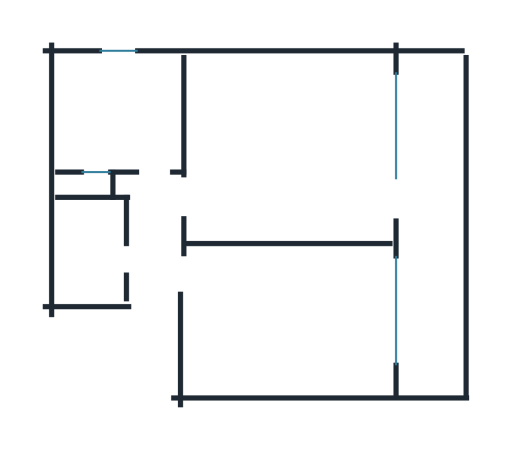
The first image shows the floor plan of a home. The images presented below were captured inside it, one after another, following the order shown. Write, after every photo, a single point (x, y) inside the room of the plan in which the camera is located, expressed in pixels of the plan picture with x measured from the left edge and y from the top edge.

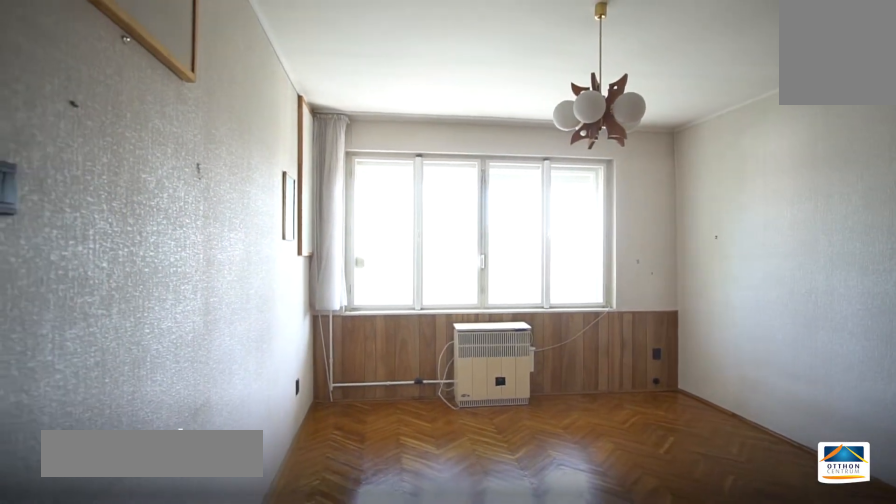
(291, 318)
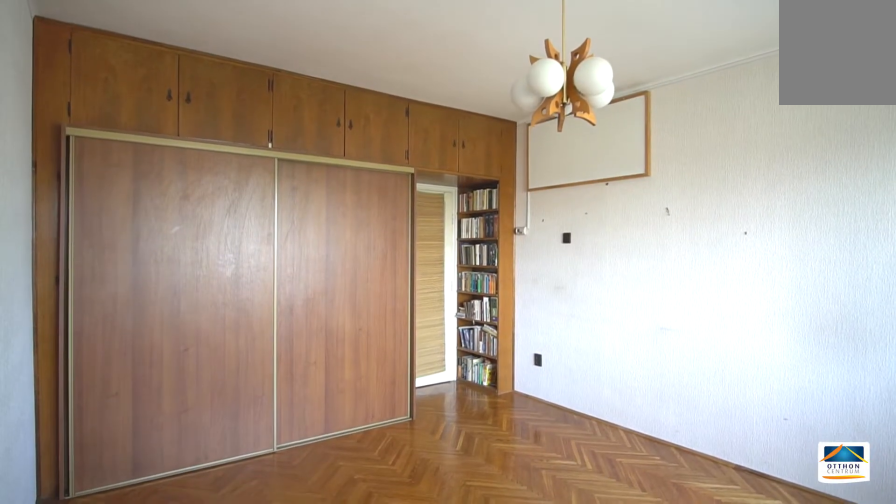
(291, 318)
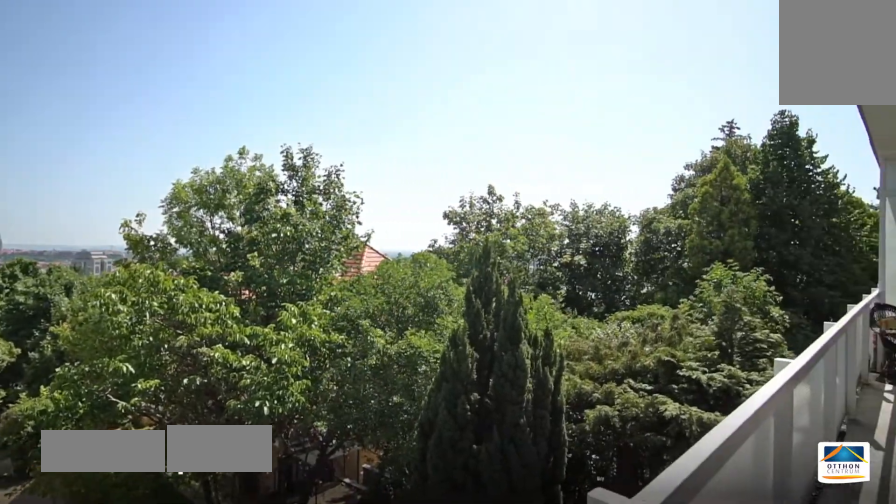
(434, 209)
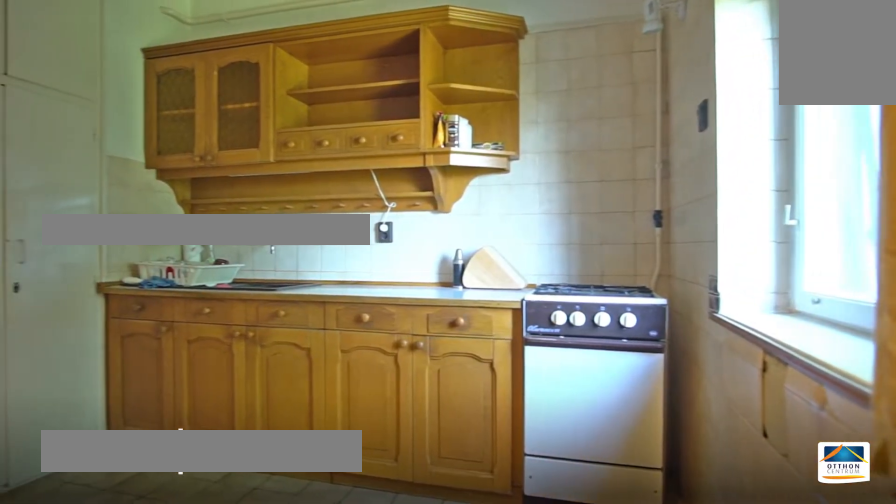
(127, 114)
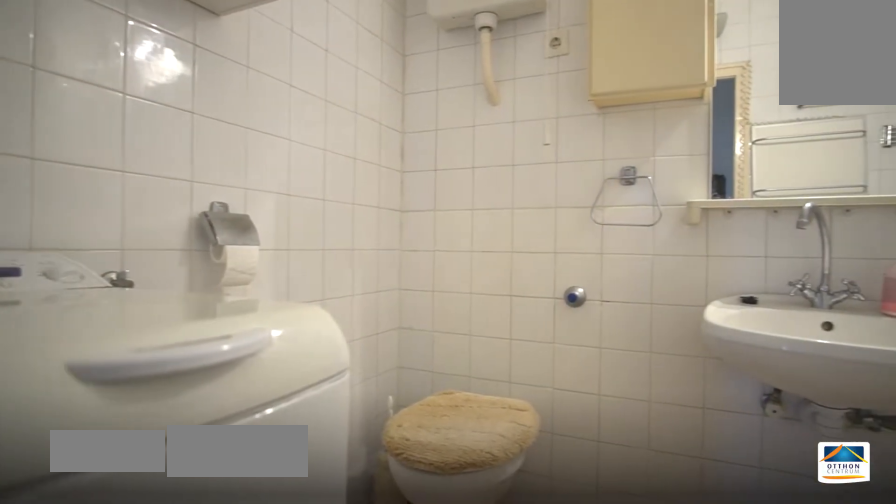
(89, 257)
